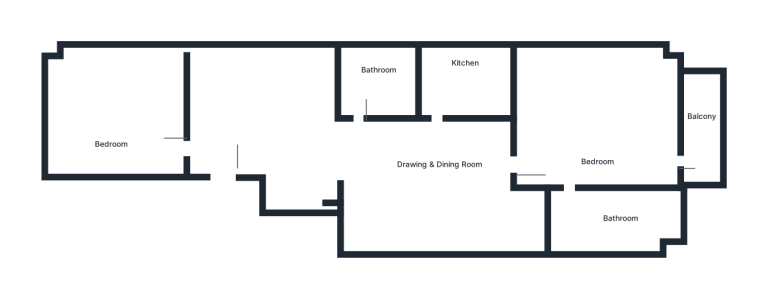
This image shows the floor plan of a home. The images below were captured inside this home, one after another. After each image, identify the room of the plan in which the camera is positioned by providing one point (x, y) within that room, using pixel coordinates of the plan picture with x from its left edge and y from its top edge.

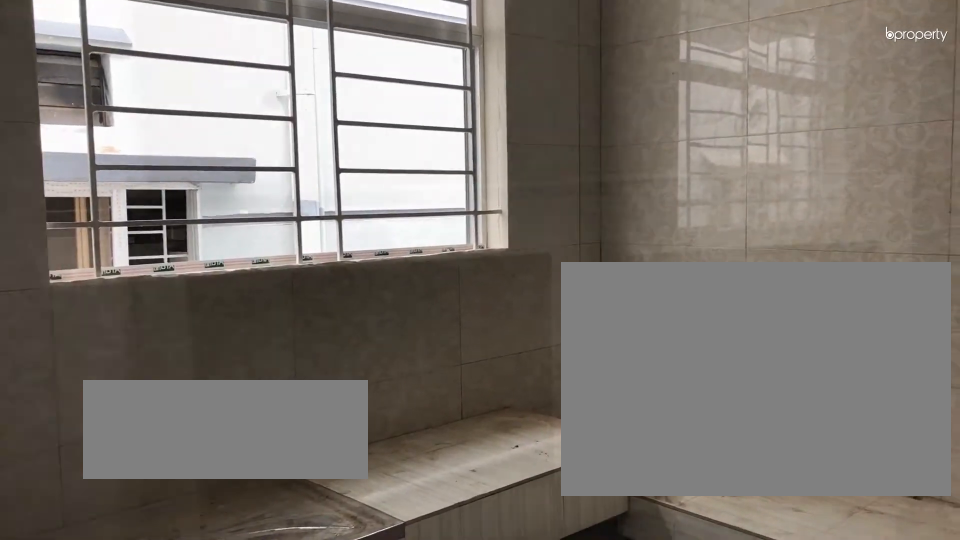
(458, 80)
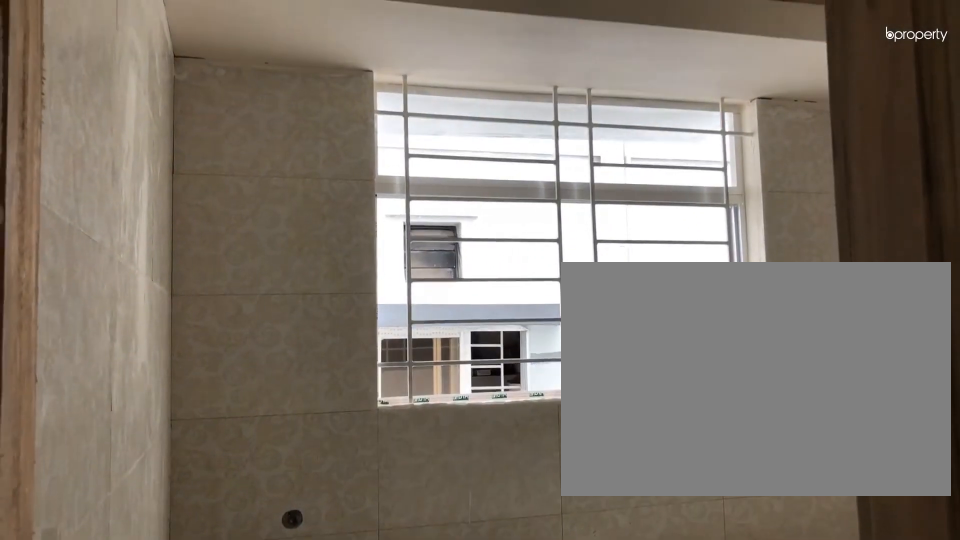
(458, 80)
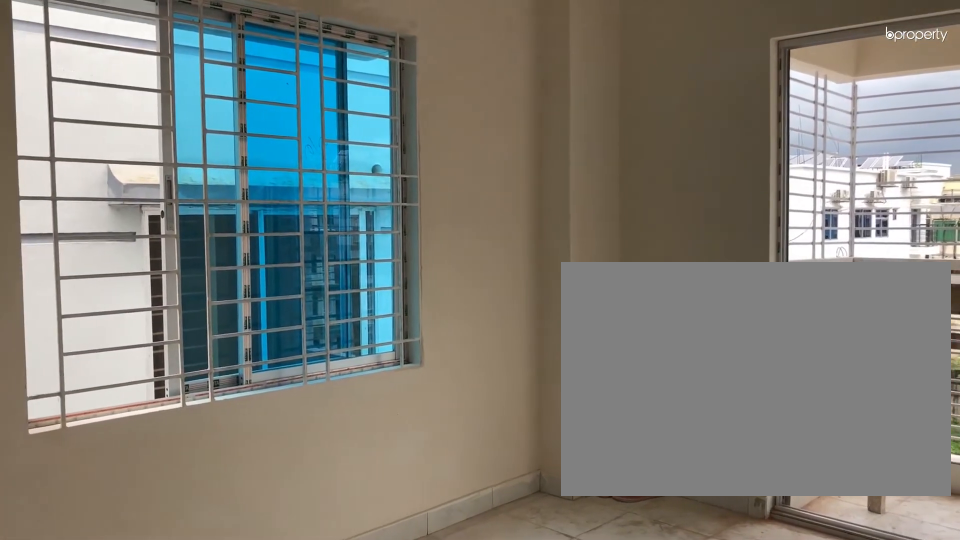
(603, 136)
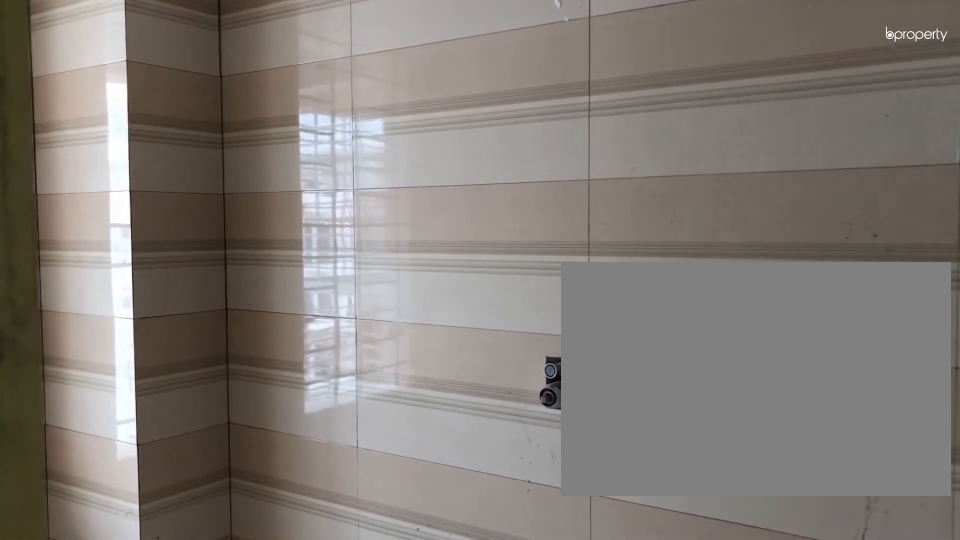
(619, 220)
